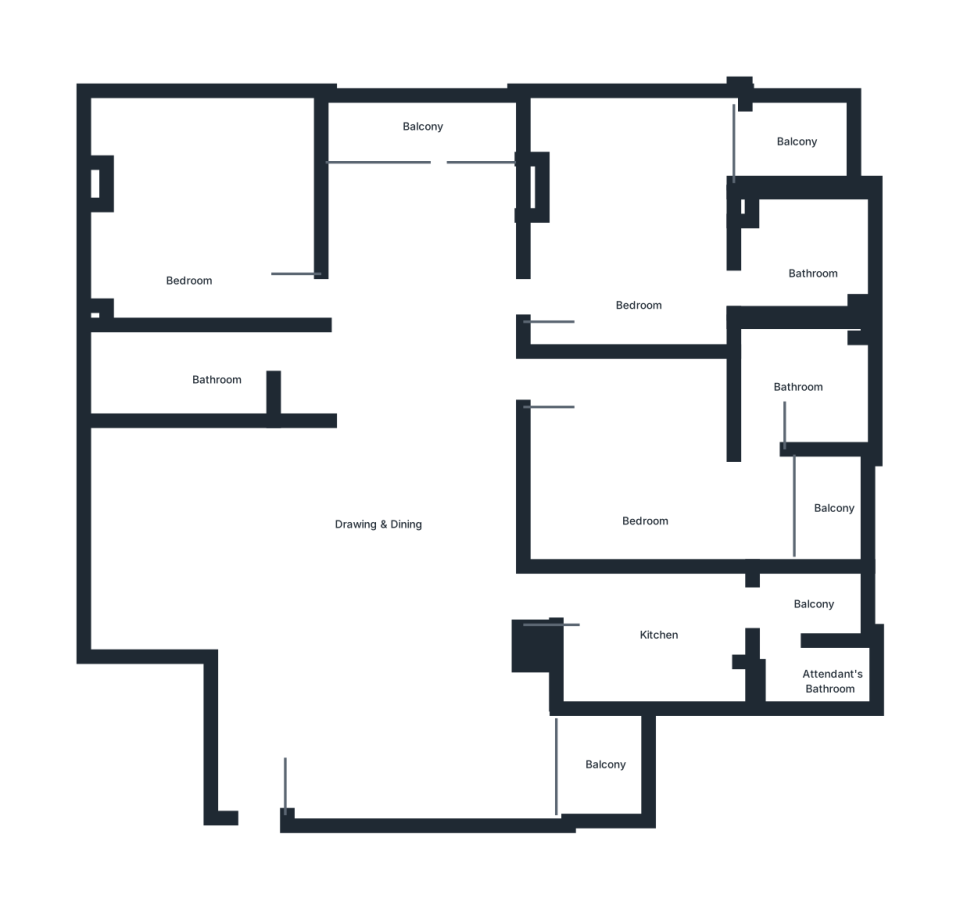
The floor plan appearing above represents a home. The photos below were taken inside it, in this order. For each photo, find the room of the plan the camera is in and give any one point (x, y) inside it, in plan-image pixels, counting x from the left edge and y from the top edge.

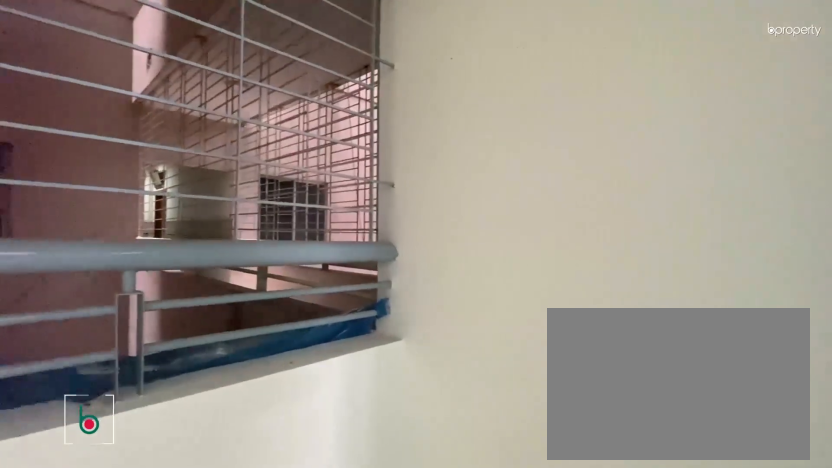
(609, 764)
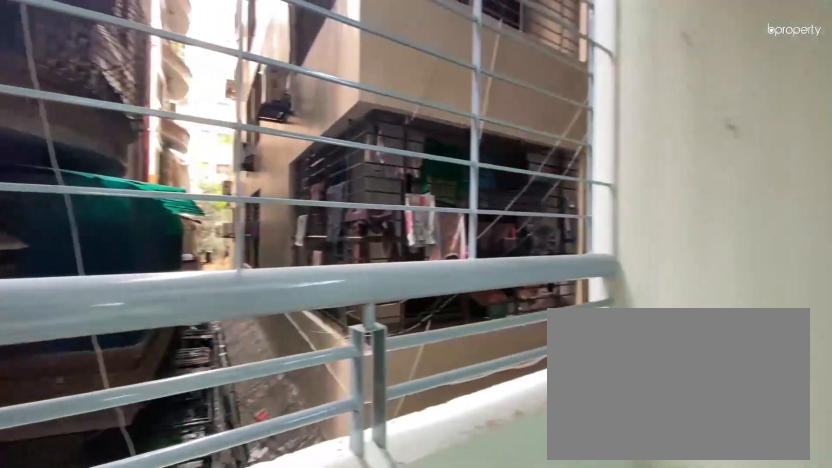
(417, 138)
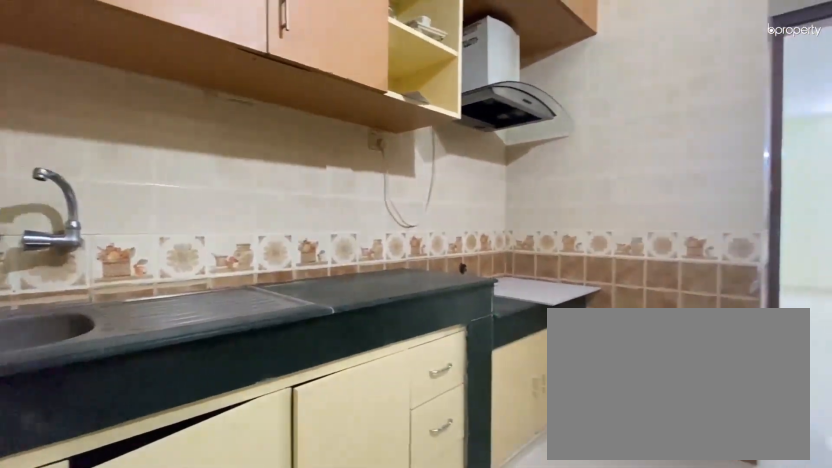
(673, 649)
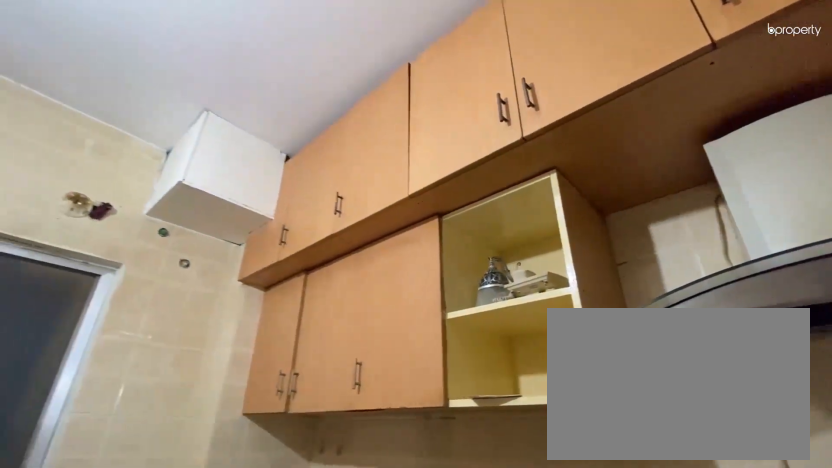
(673, 649)
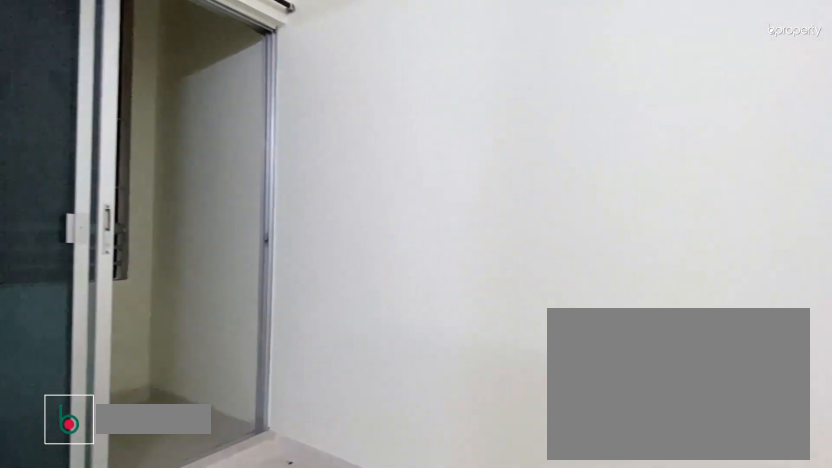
(649, 445)
